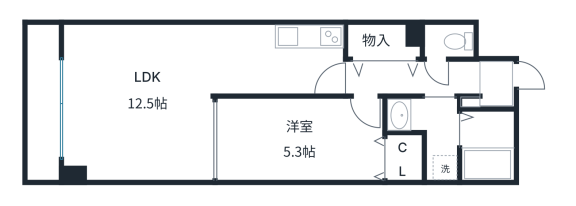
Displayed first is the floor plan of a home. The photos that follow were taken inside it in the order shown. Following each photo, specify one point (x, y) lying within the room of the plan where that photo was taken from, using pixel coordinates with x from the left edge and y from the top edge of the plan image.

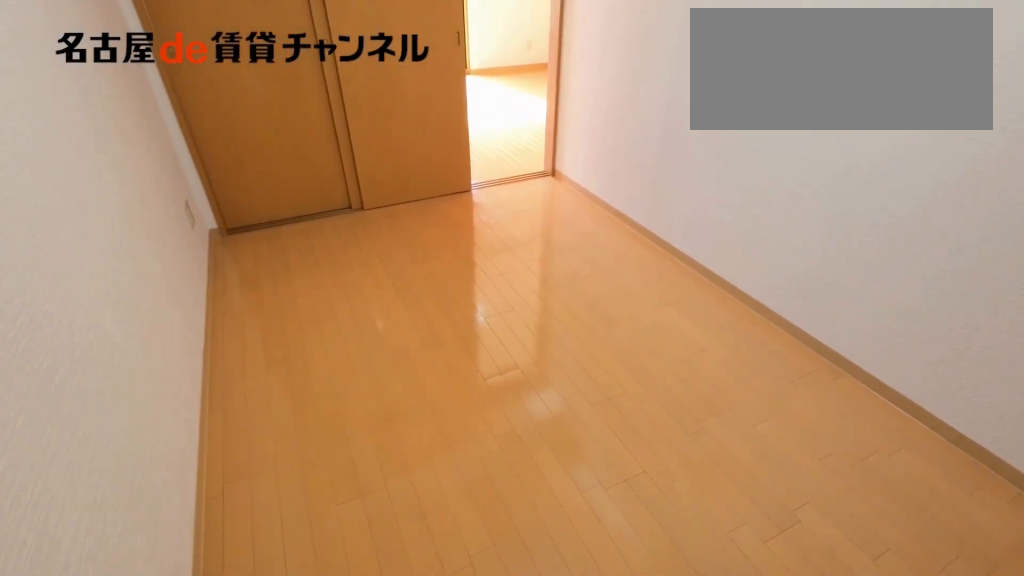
(300, 140)
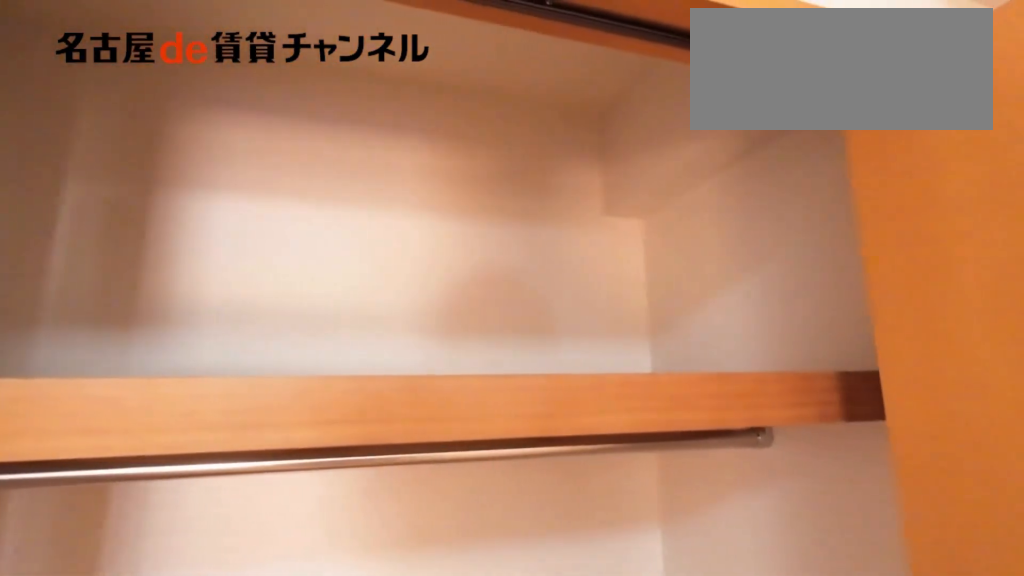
(402, 158)
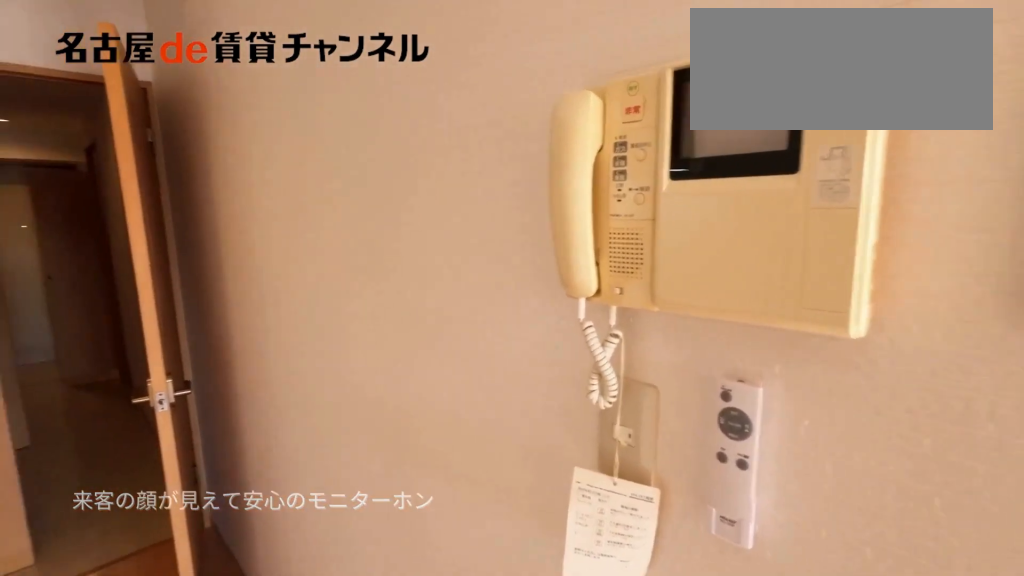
(276, 72)
